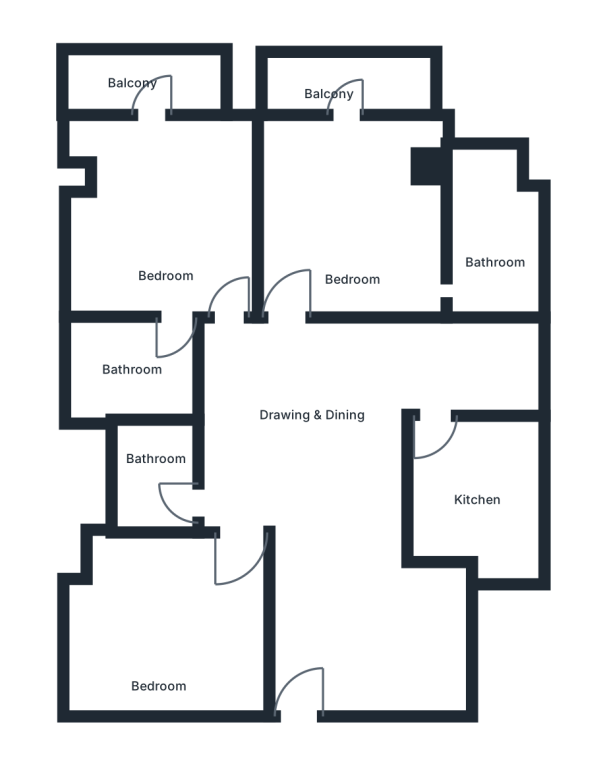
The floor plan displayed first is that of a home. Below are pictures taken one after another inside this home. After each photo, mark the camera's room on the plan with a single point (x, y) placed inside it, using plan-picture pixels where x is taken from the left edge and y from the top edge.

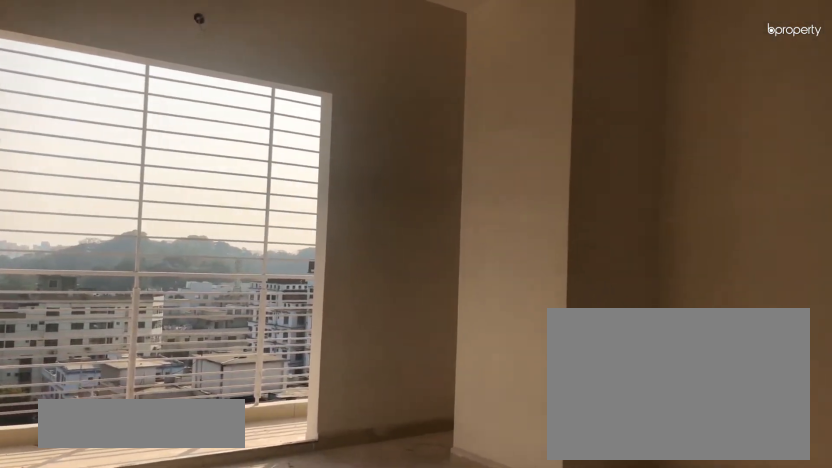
(342, 239)
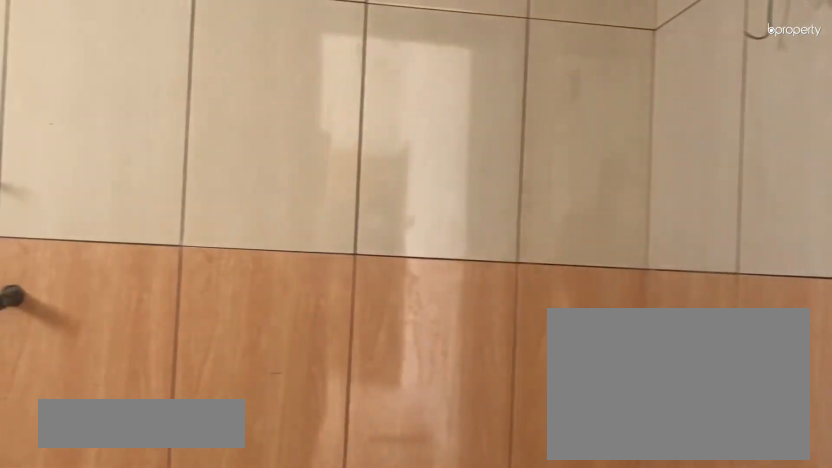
(484, 235)
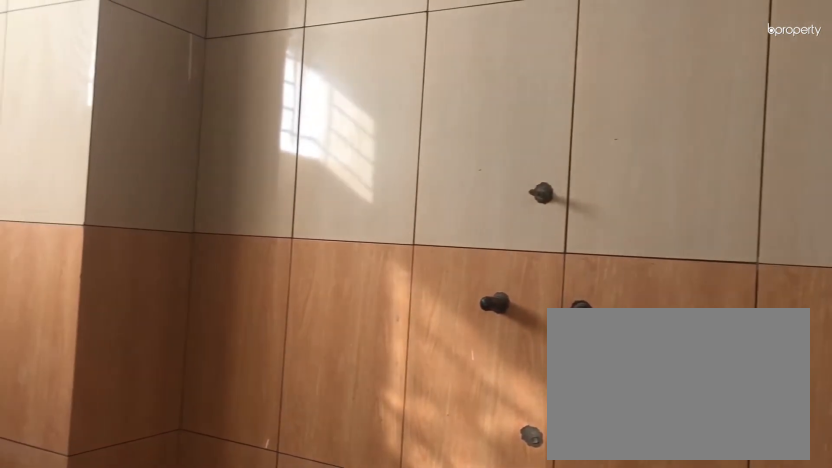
(484, 235)
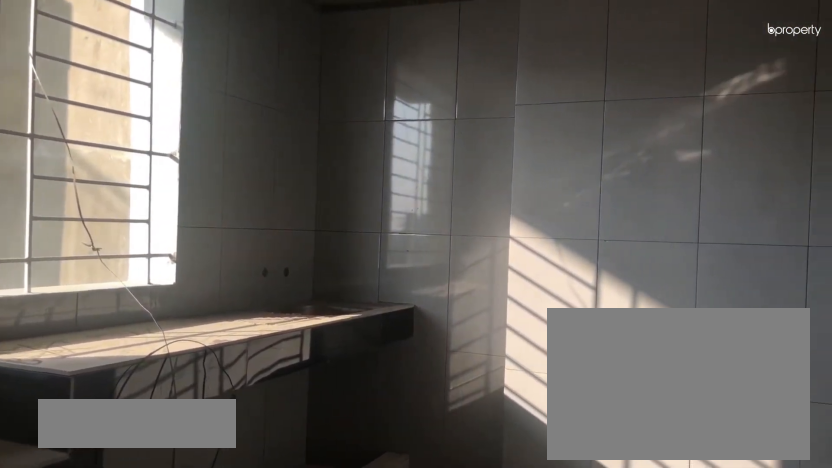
(474, 484)
